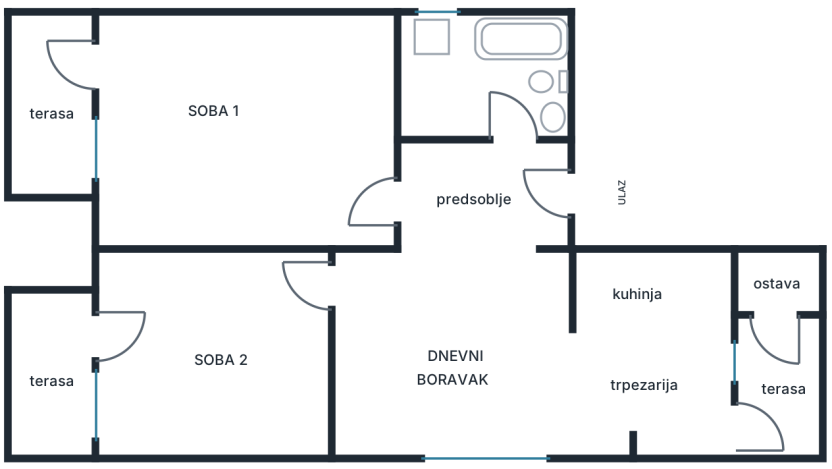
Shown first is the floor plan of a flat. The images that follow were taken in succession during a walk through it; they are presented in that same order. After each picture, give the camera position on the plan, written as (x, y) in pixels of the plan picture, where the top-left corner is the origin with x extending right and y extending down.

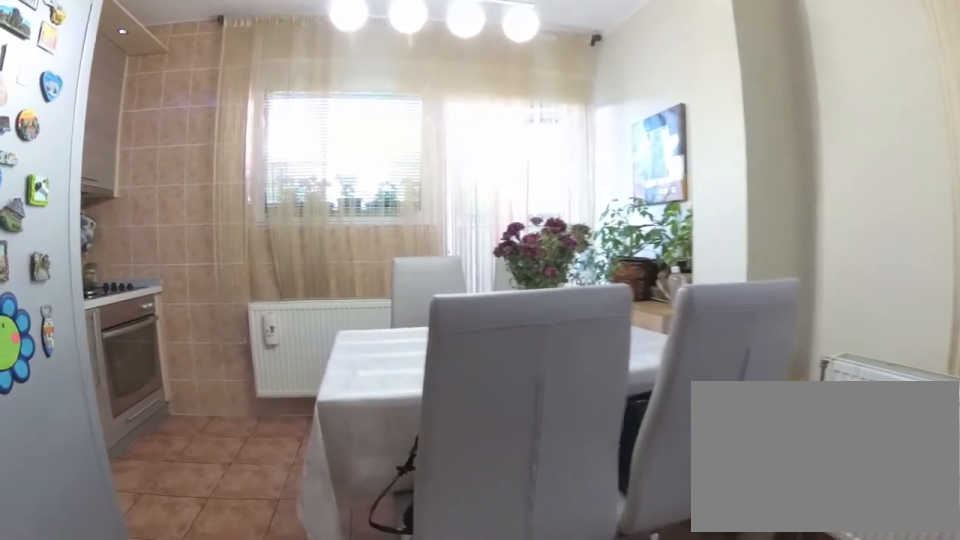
(516, 374)
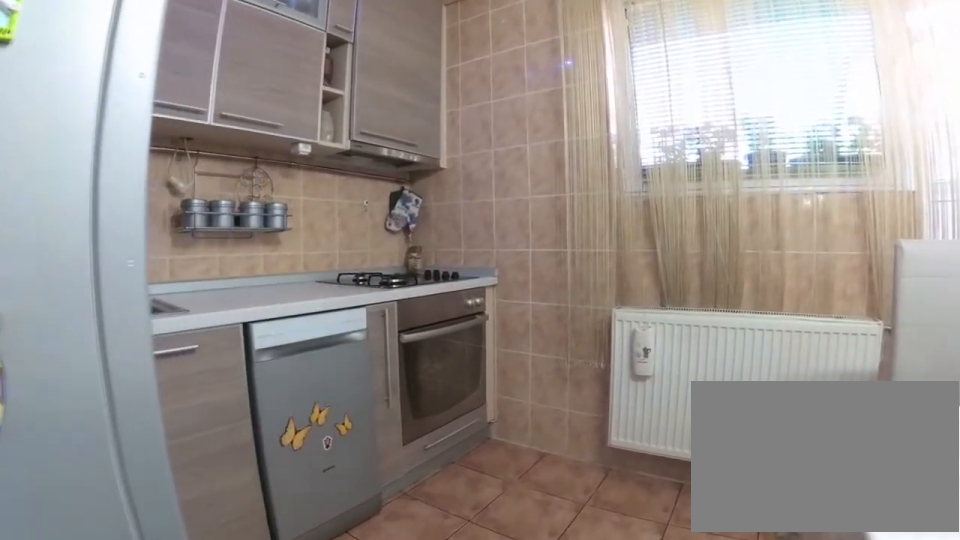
(565, 394)
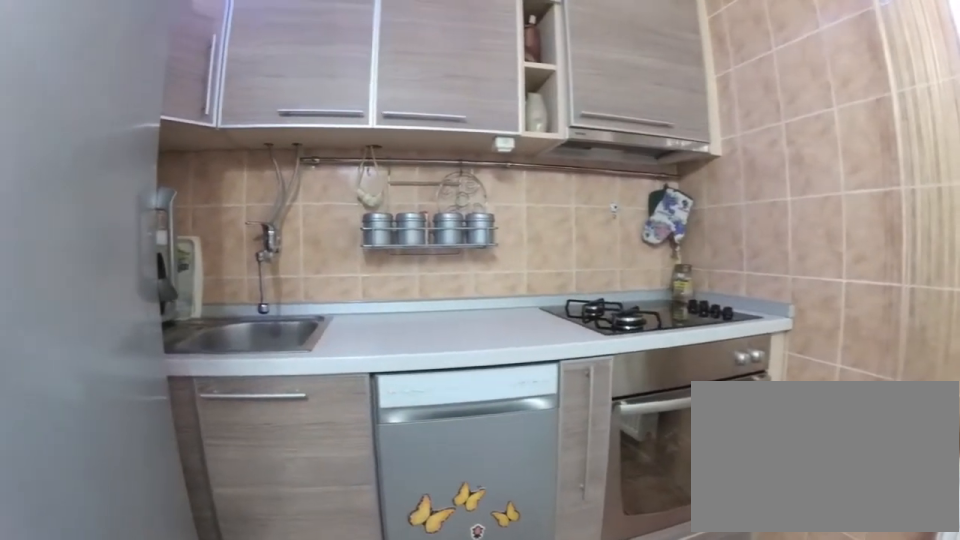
(621, 405)
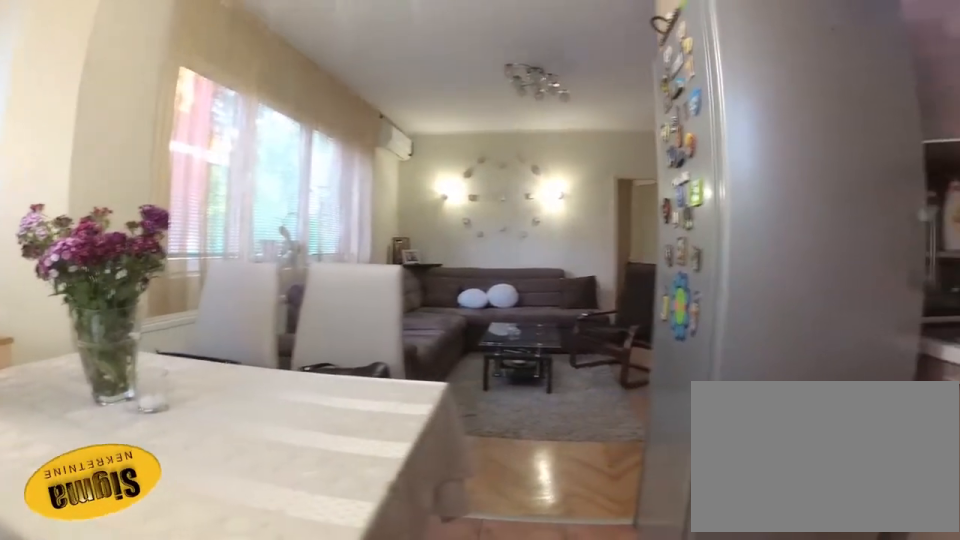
(707, 367)
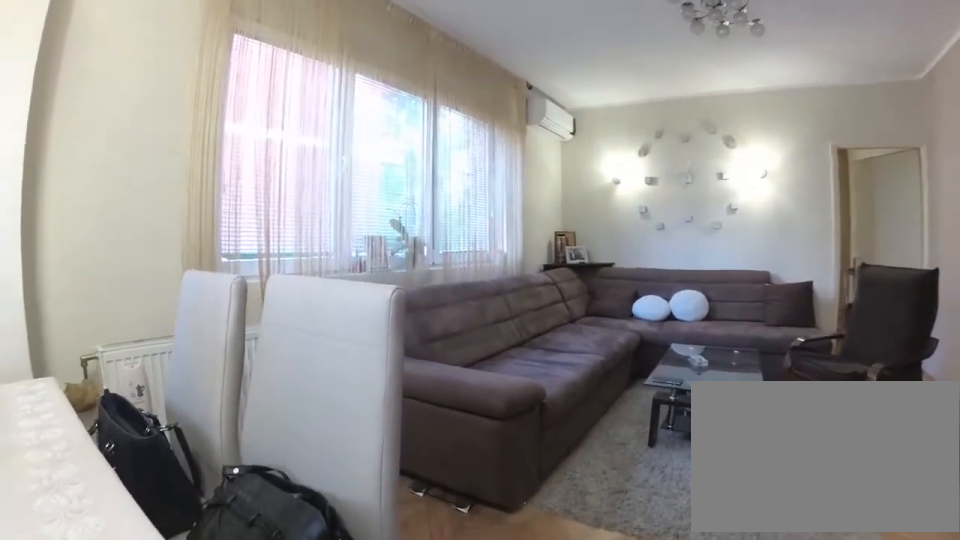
(640, 364)
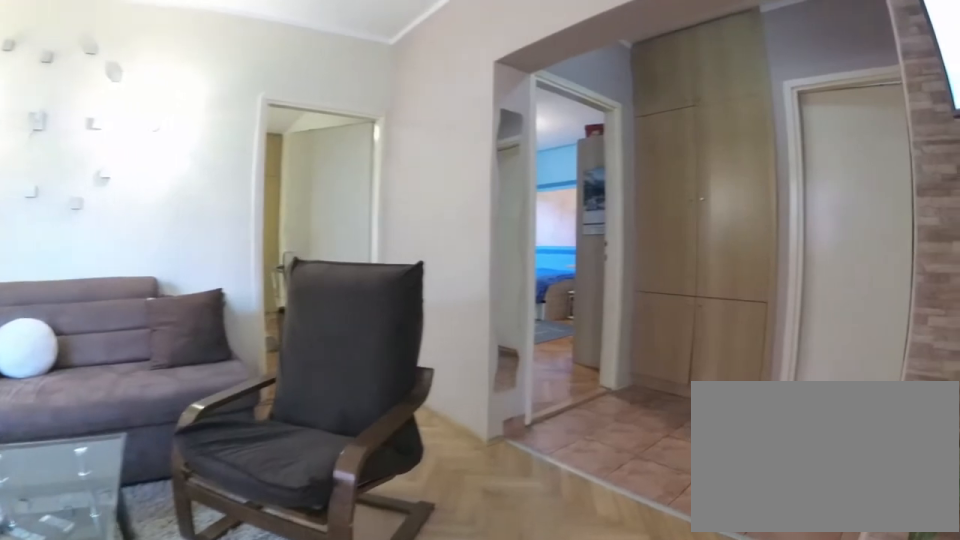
(539, 350)
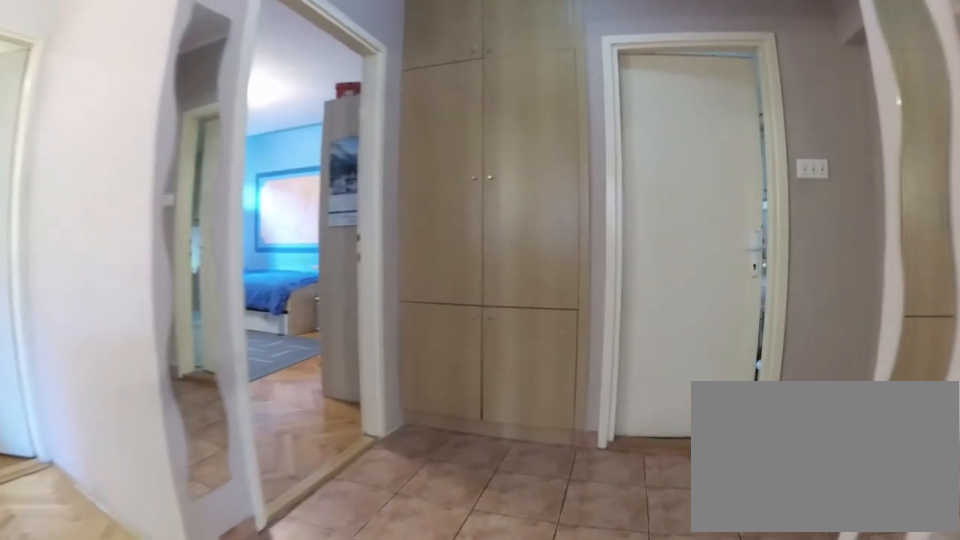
(522, 319)
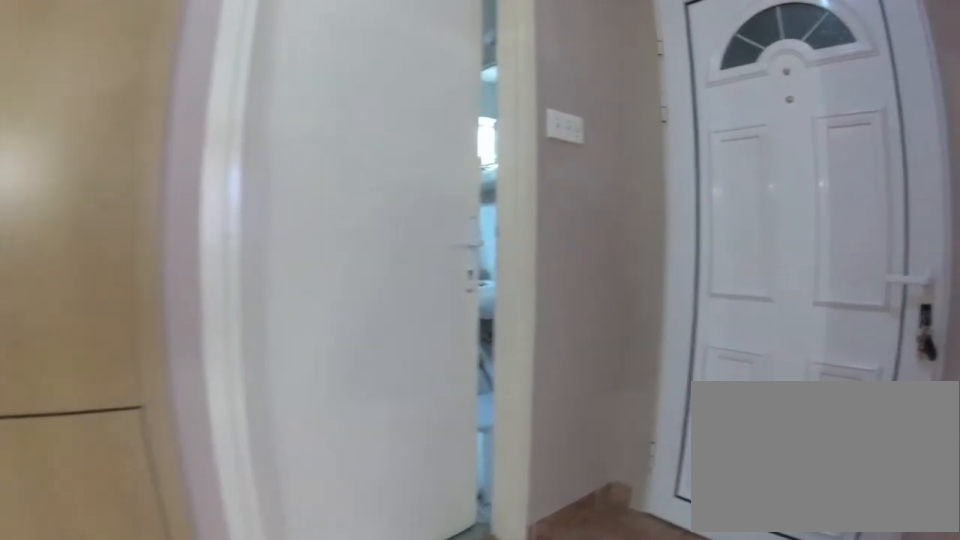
(521, 253)
